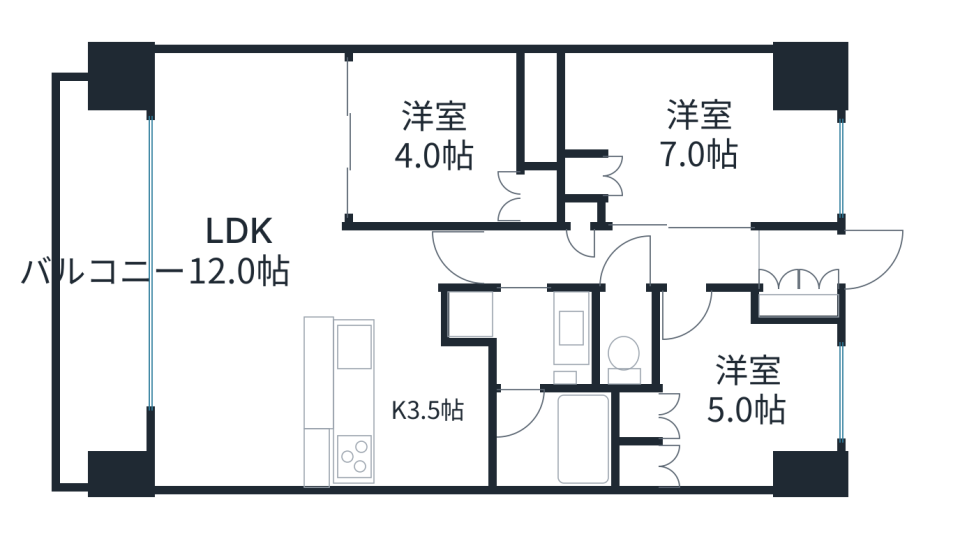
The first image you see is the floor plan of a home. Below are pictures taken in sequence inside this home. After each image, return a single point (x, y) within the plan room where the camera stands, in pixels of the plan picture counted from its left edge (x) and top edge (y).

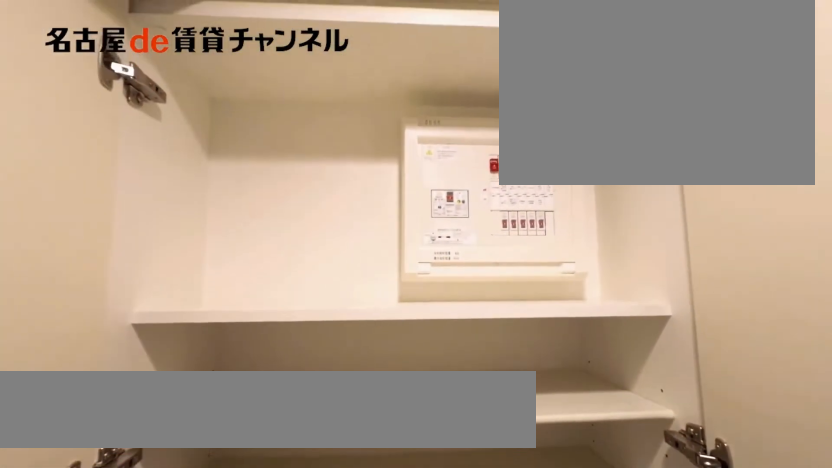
(799, 306)
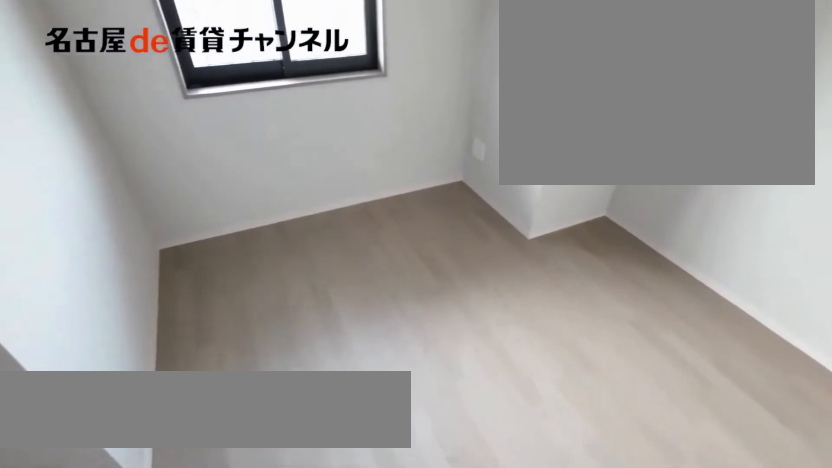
(747, 393)
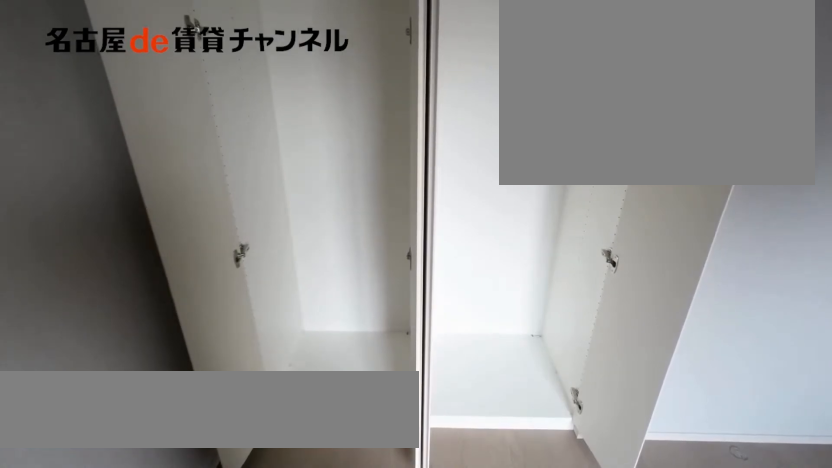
(638, 438)
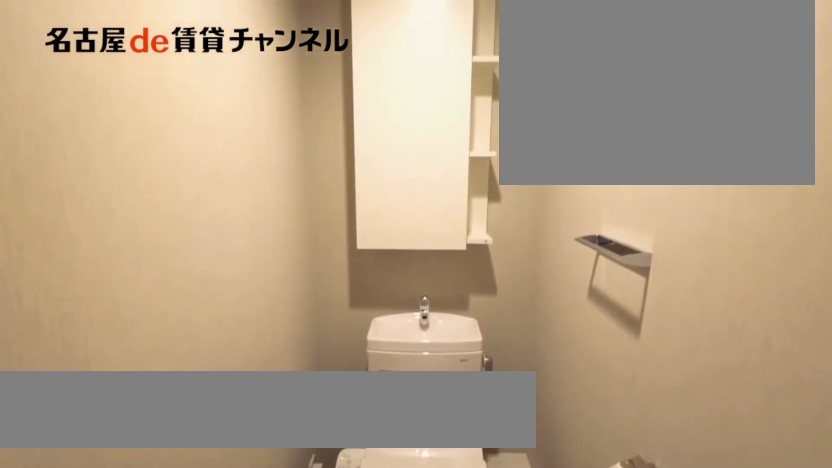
(627, 341)
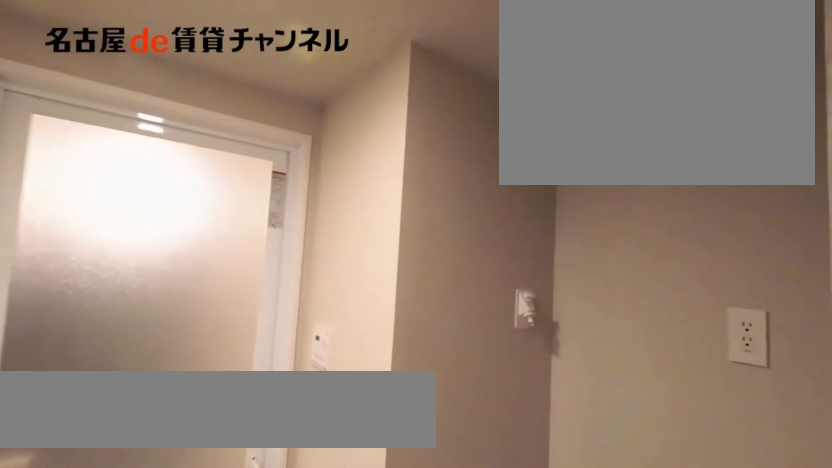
(527, 334)
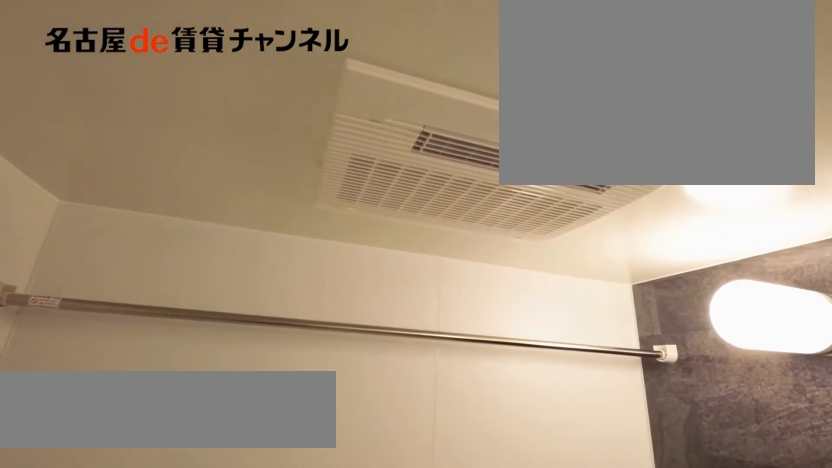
(548, 438)
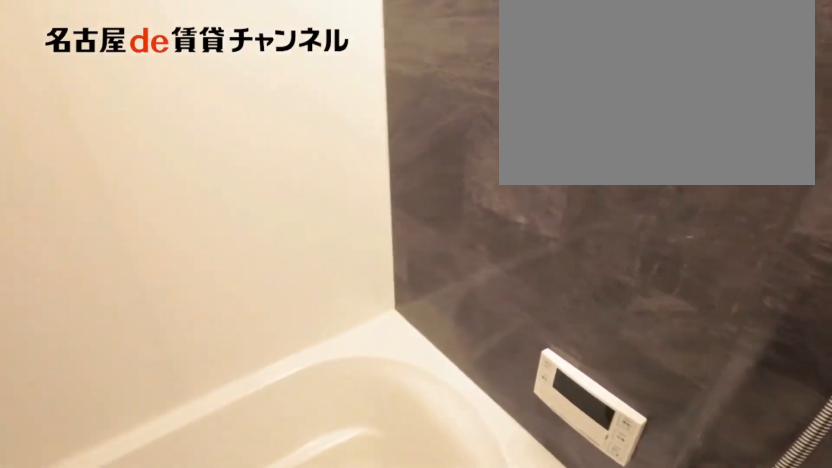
(548, 438)
